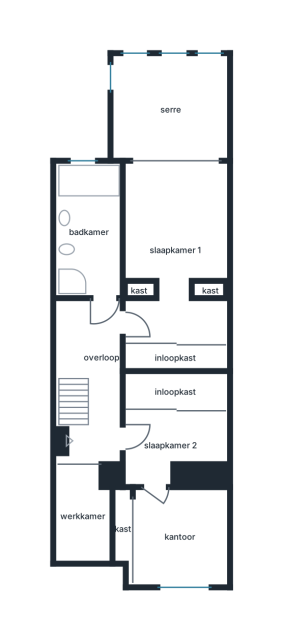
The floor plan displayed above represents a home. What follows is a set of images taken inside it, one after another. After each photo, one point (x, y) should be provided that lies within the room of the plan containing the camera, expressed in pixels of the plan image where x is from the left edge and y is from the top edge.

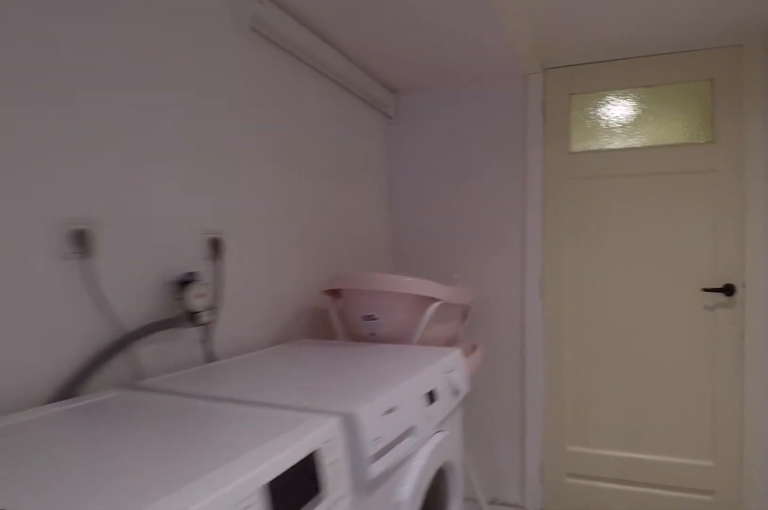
(95, 389)
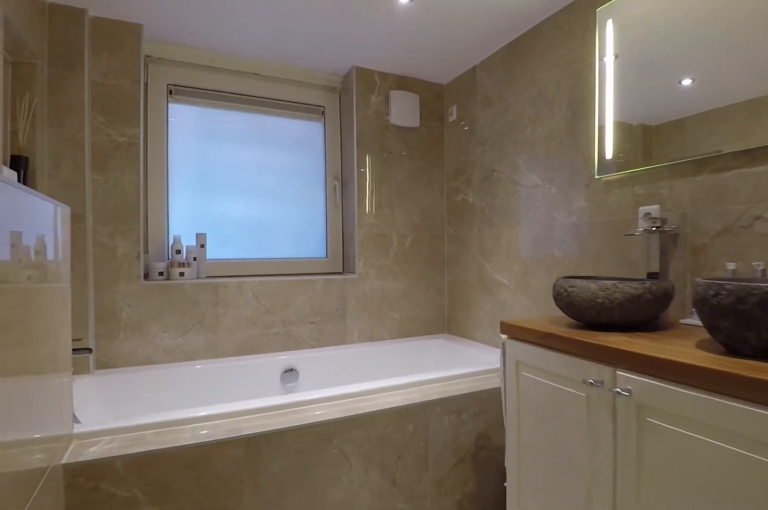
(89, 232)
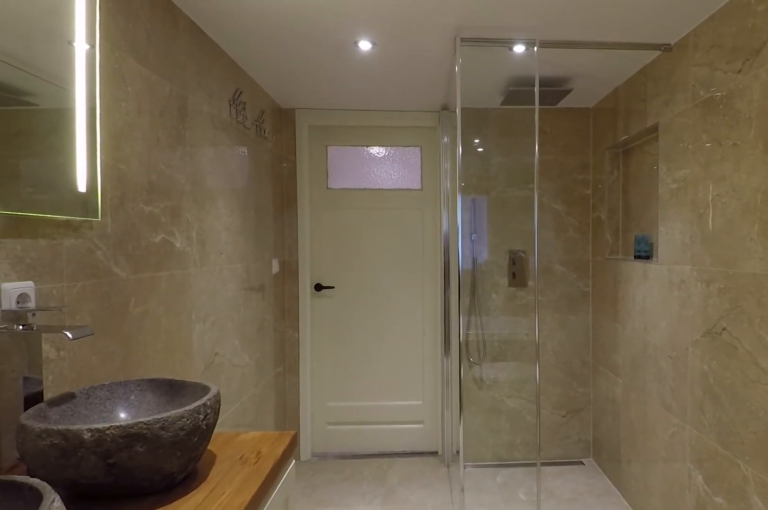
(89, 232)
